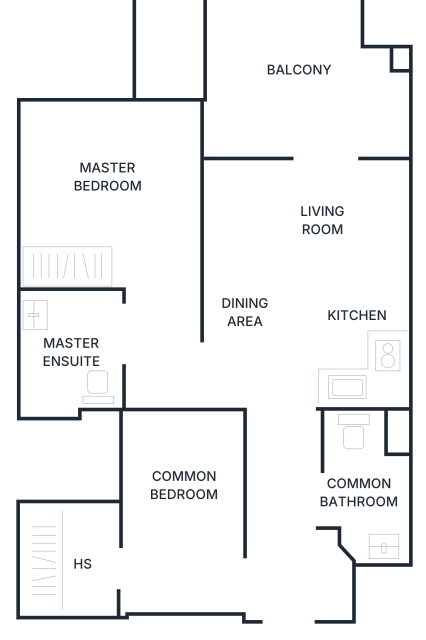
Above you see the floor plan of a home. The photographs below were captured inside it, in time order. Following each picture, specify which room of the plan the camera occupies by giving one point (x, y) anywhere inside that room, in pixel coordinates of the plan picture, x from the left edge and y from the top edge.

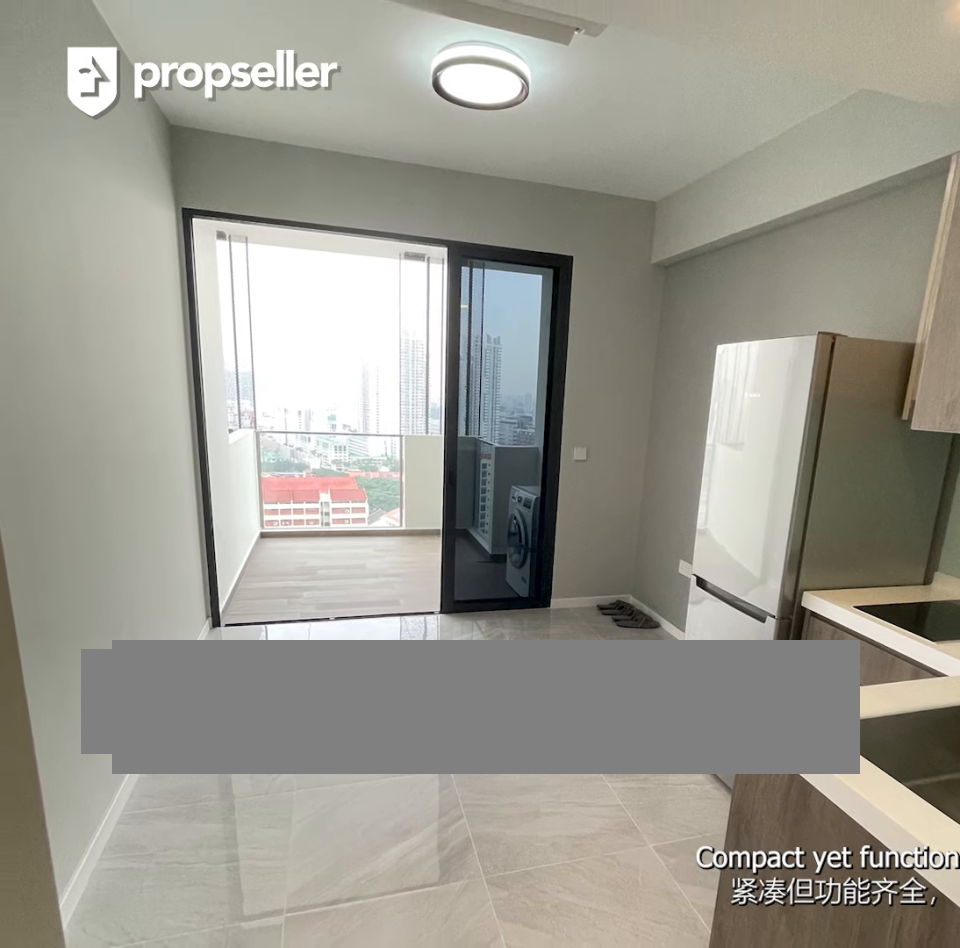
(362, 347)
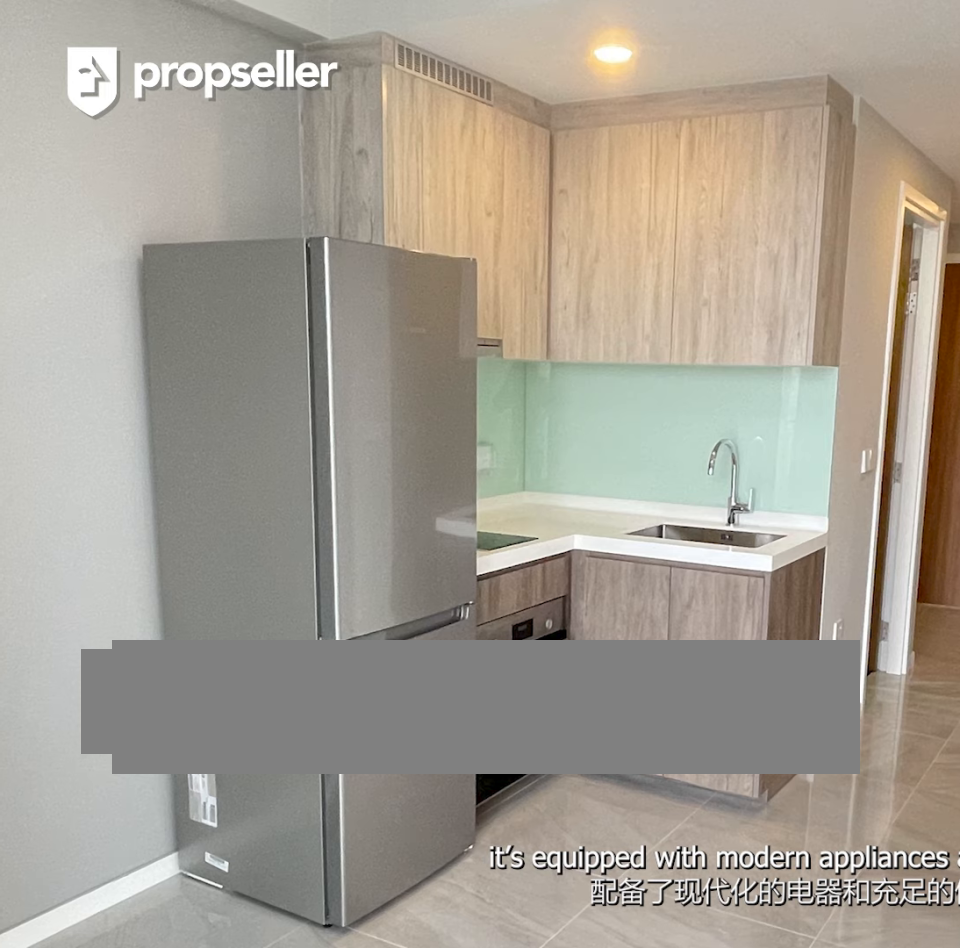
(362, 347)
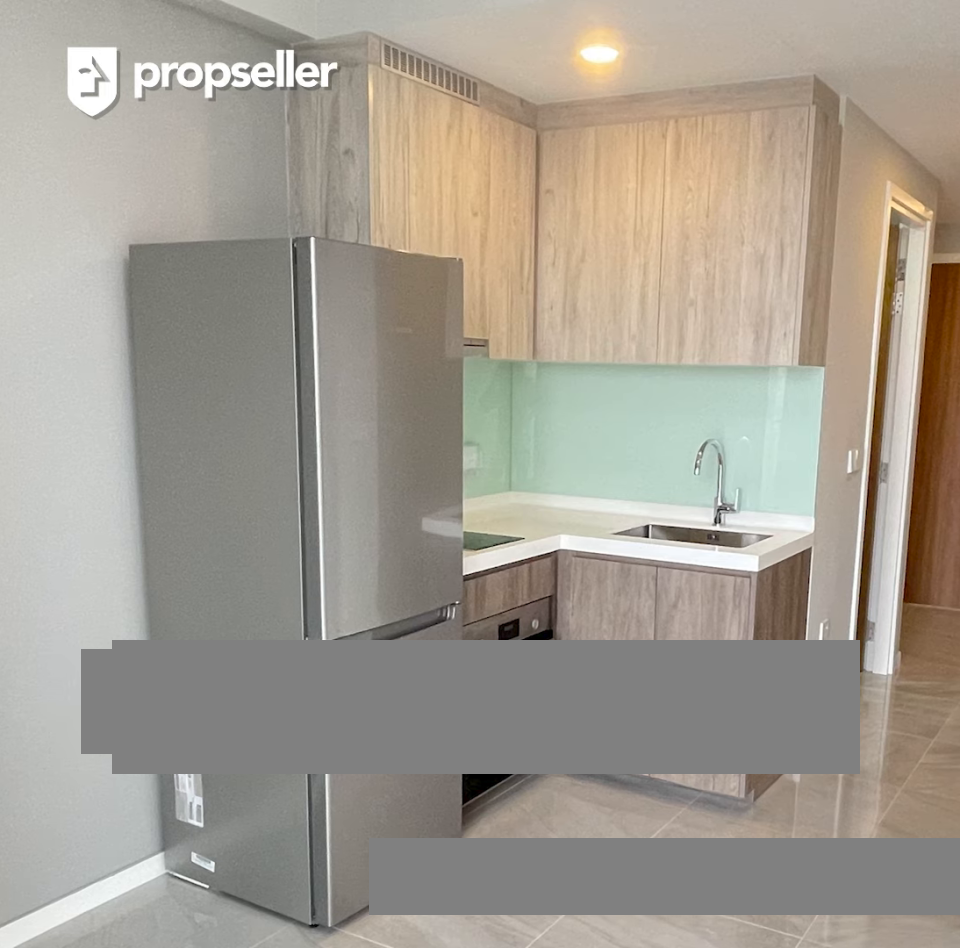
(362, 347)
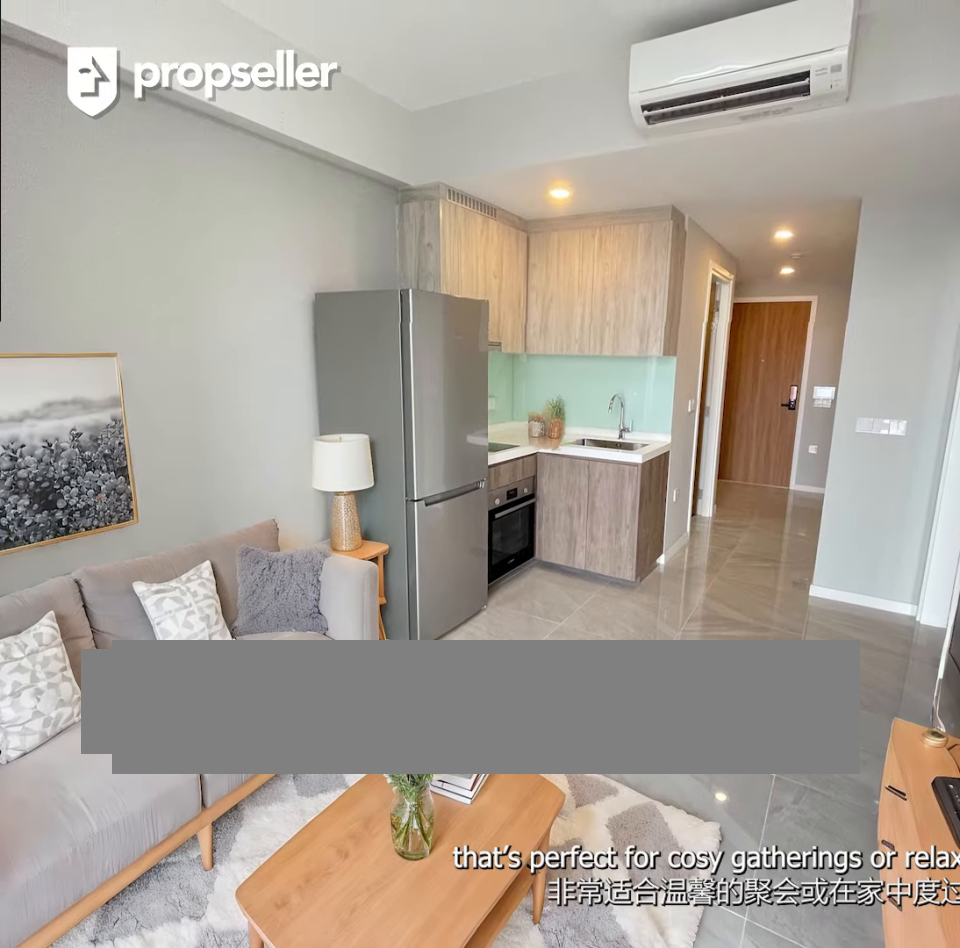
(302, 239)
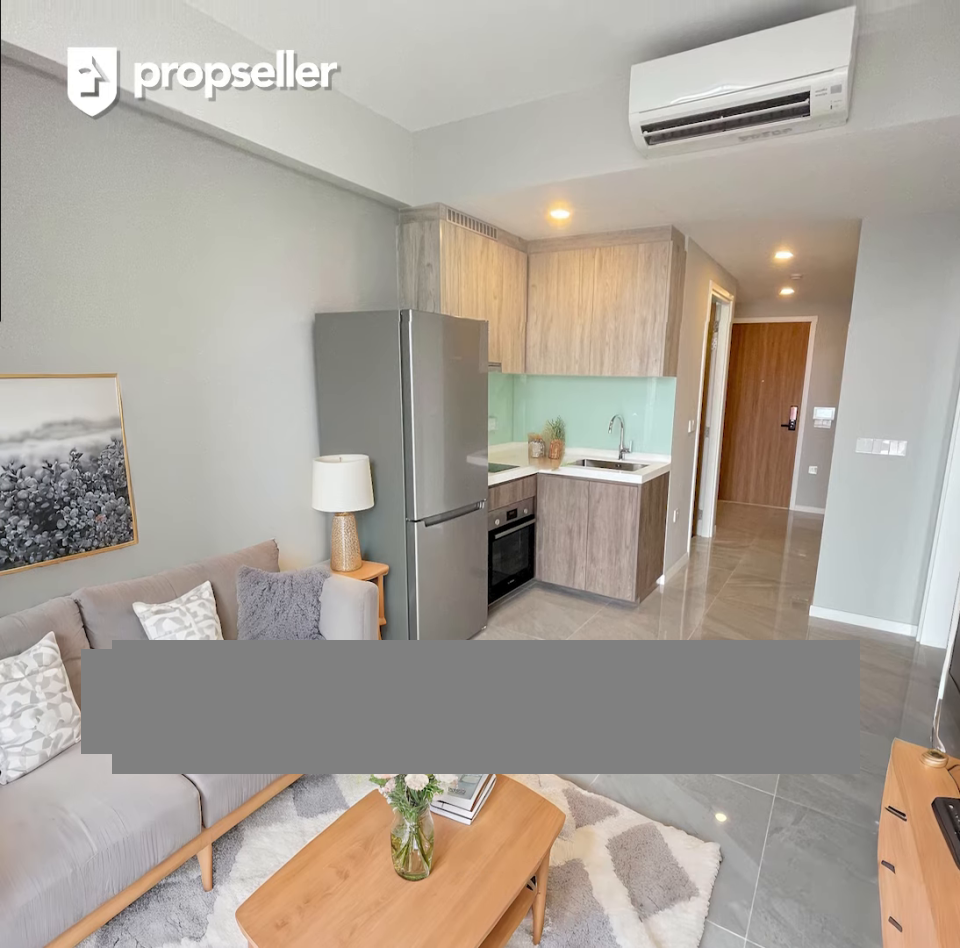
(302, 239)
